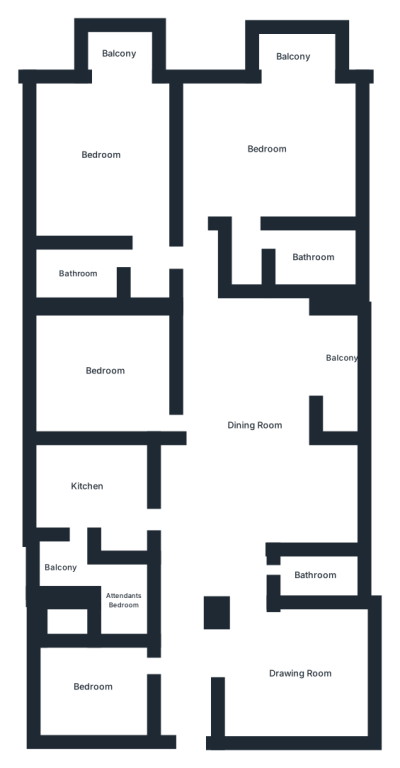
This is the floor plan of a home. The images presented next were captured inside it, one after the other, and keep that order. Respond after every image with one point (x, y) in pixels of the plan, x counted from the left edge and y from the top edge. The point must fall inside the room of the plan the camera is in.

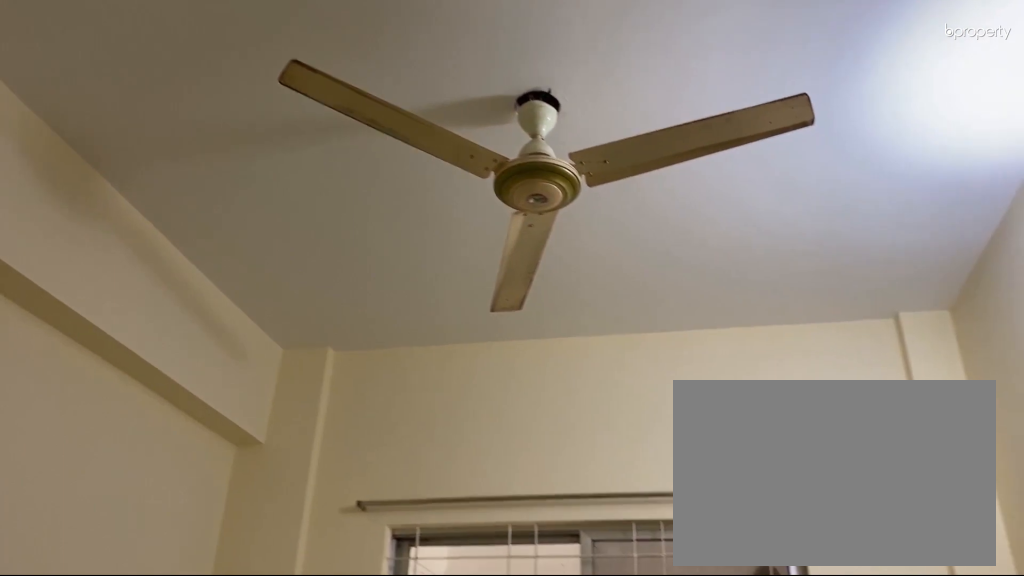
(92, 685)
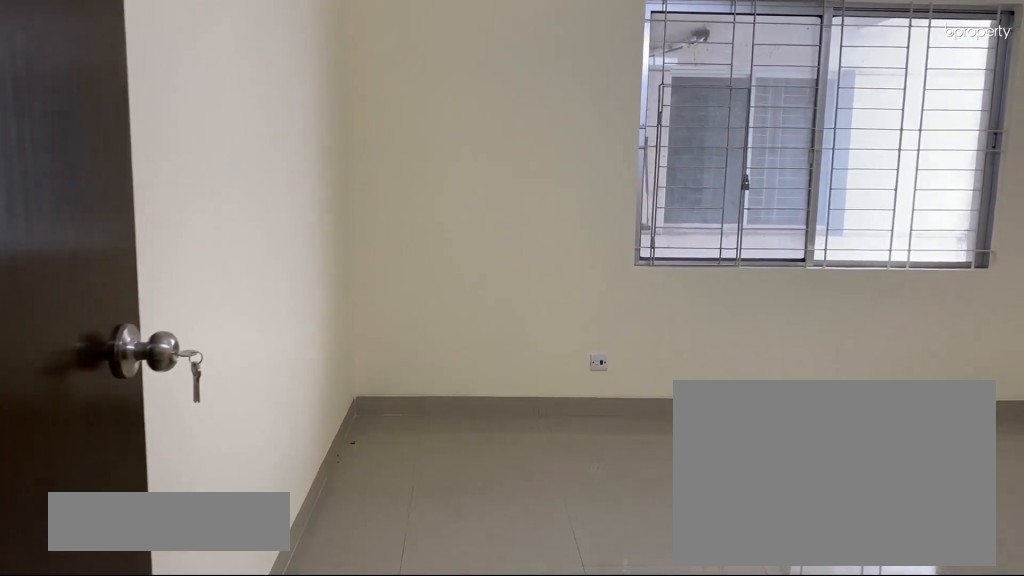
(105, 371)
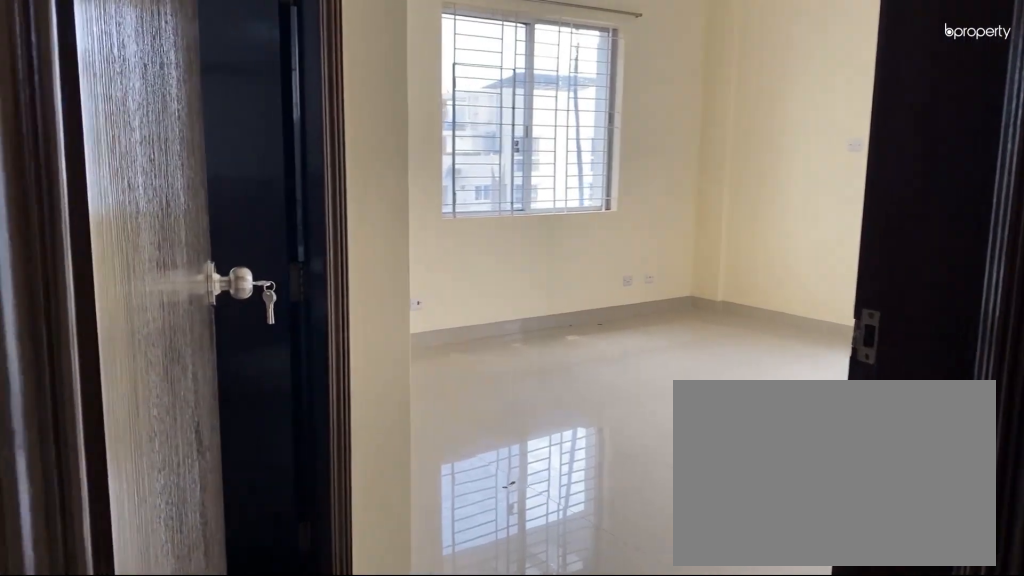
(100, 160)
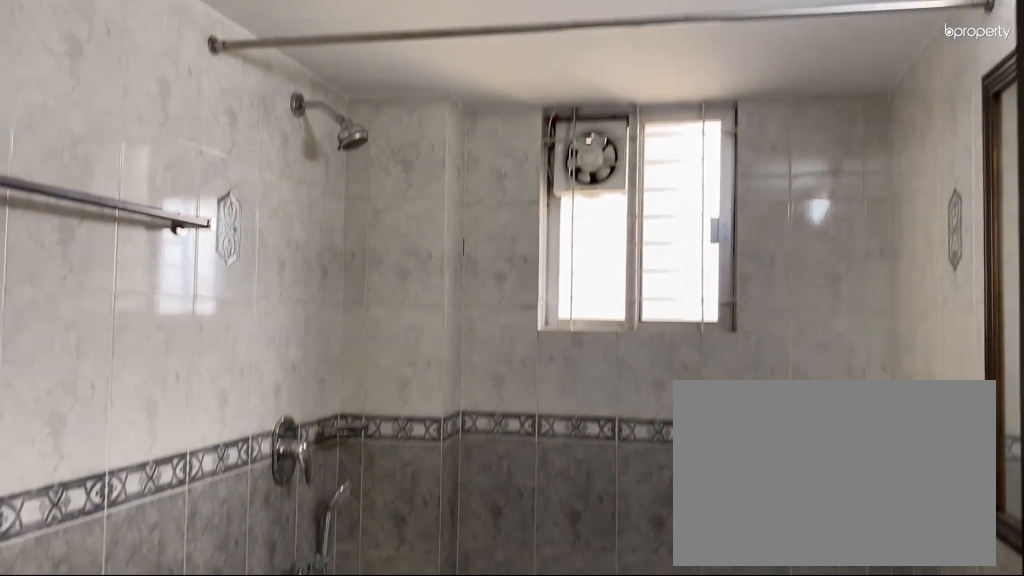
(84, 271)
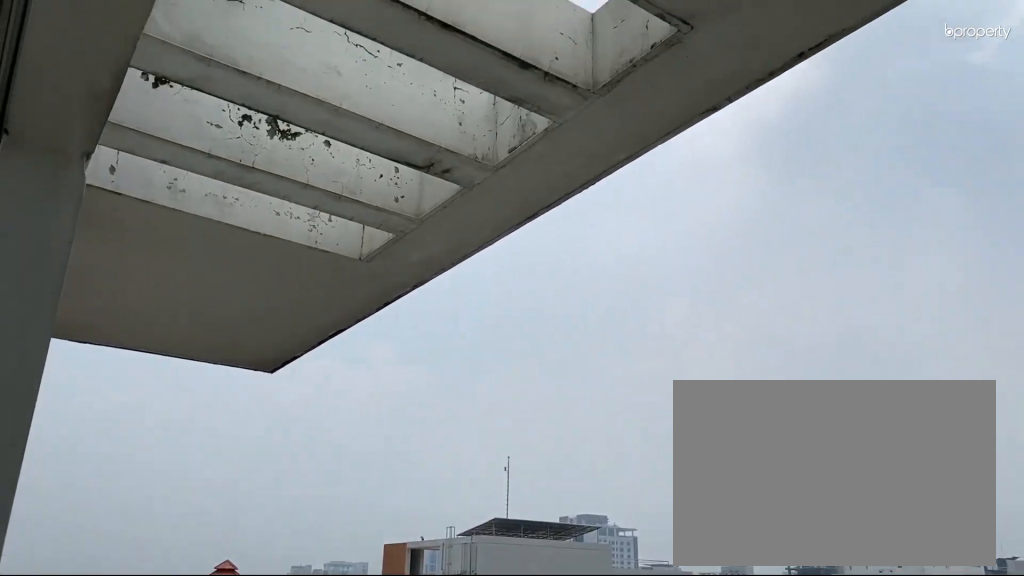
(120, 54)
